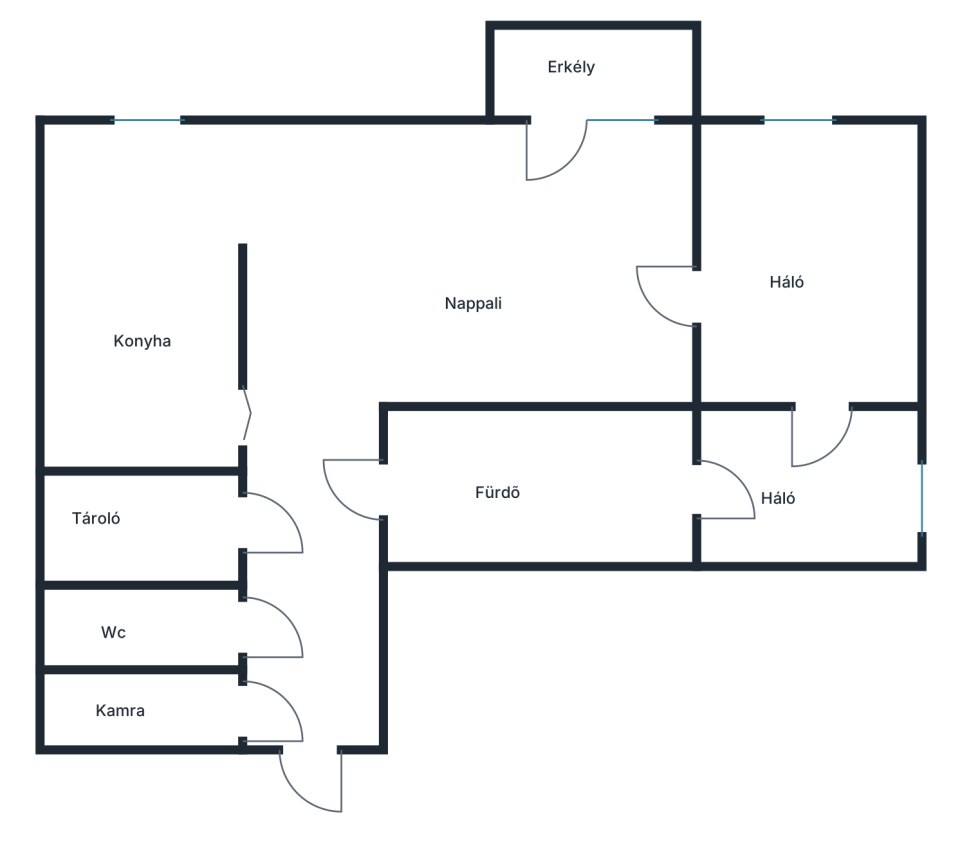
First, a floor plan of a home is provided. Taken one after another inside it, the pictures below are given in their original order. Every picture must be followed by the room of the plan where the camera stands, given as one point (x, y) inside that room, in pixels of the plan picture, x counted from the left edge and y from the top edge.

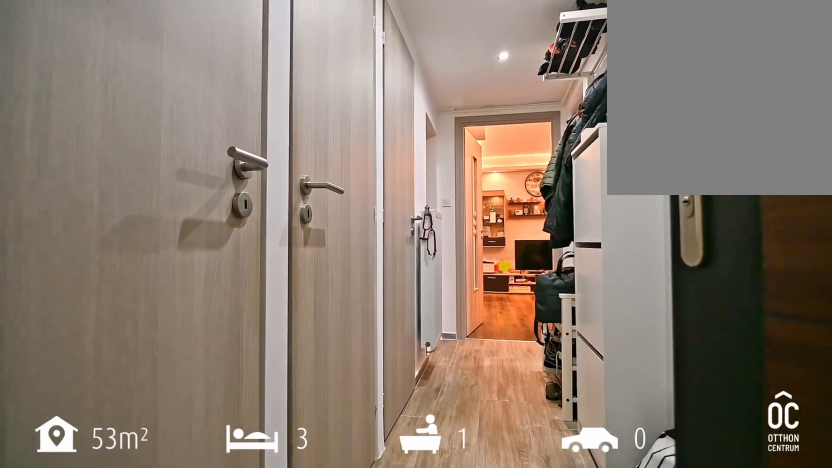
(311, 582)
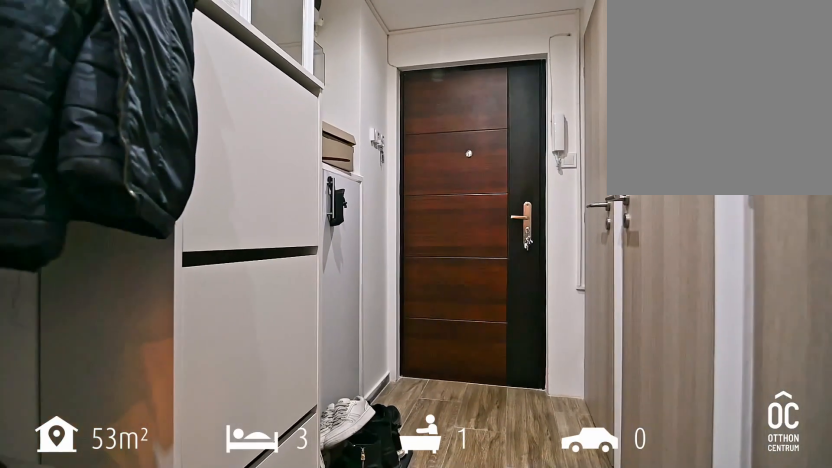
(311, 583)
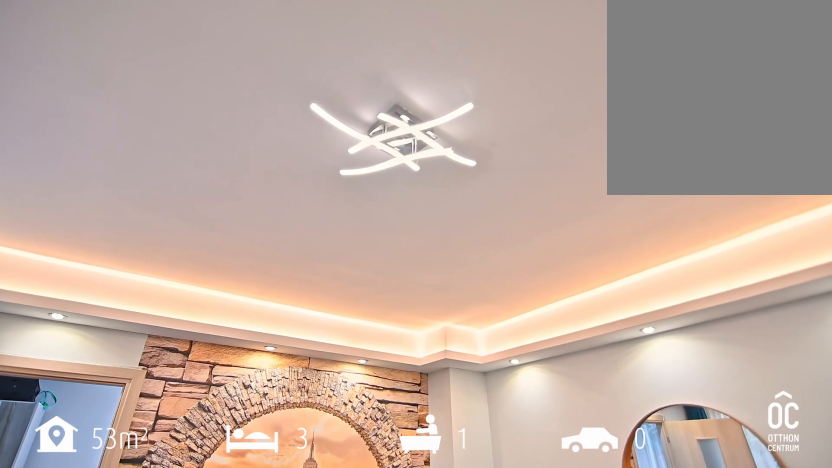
(464, 266)
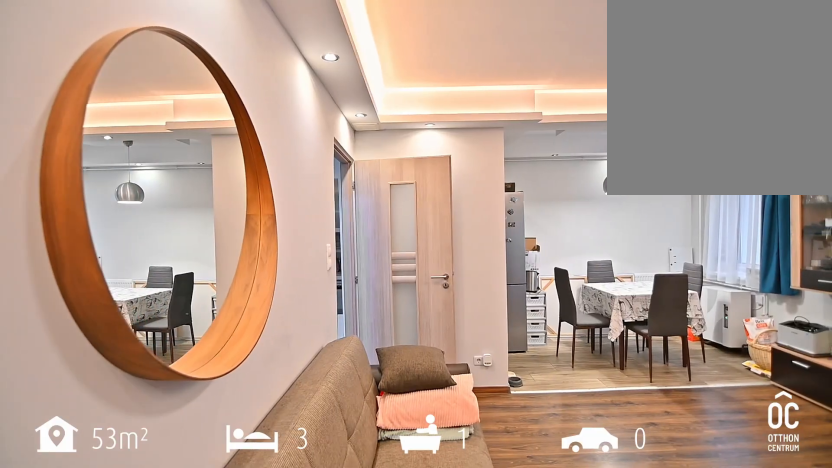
(464, 266)
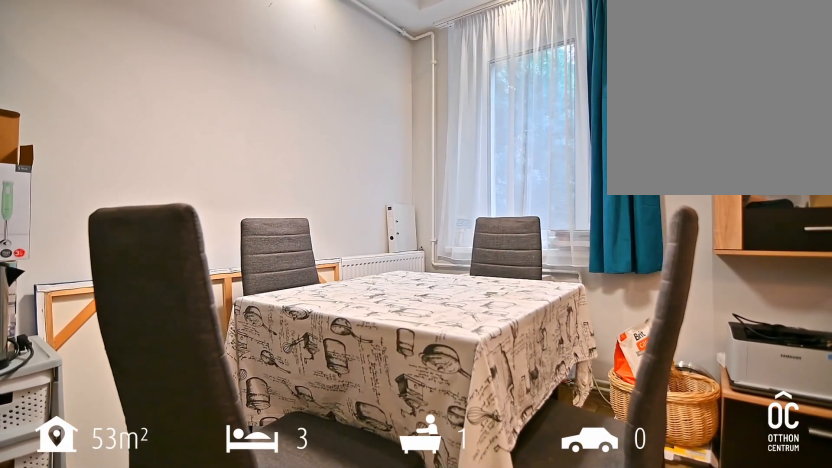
(140, 303)
